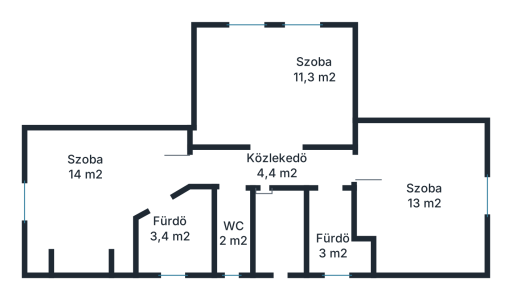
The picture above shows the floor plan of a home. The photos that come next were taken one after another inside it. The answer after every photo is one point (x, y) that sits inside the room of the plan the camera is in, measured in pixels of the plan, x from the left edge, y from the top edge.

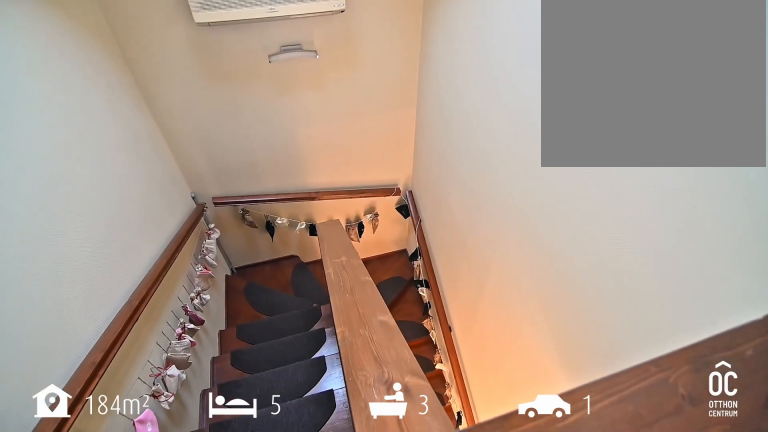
(278, 233)
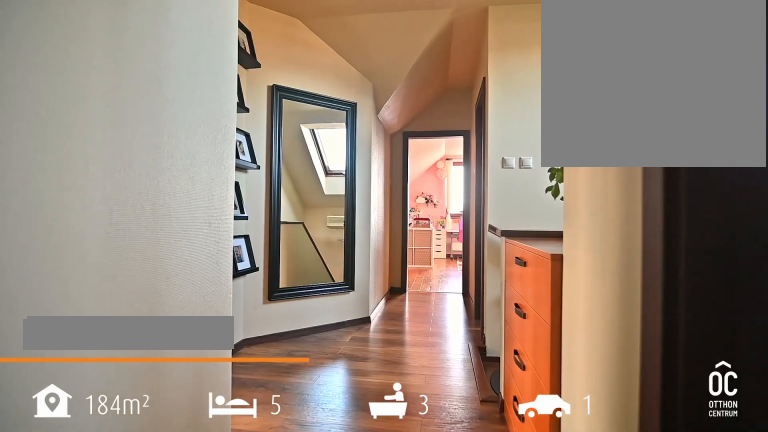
(274, 167)
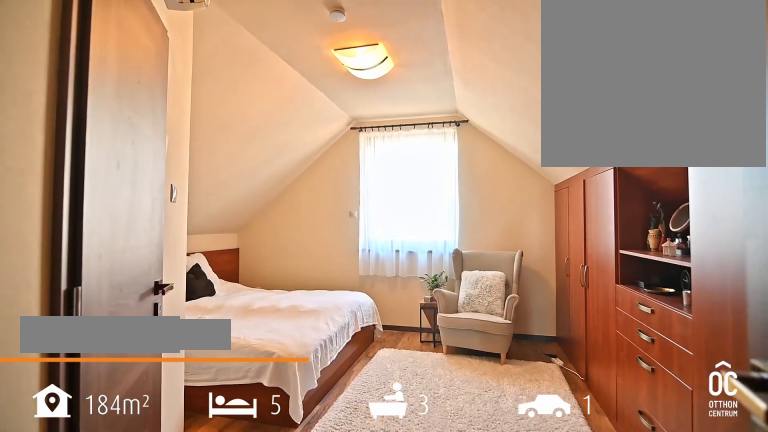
(86, 197)
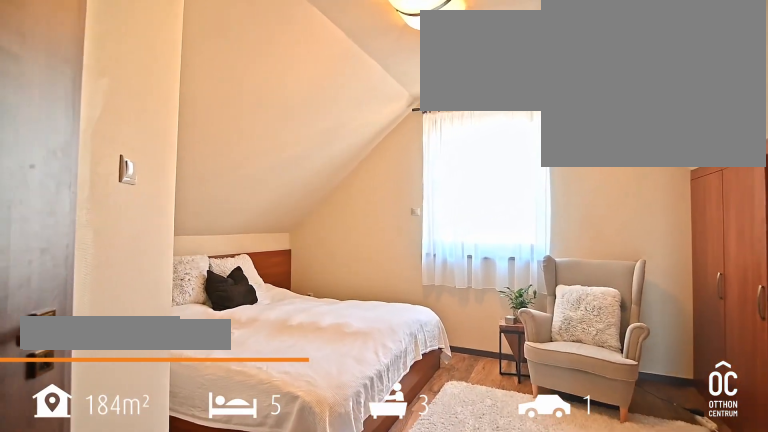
(86, 197)
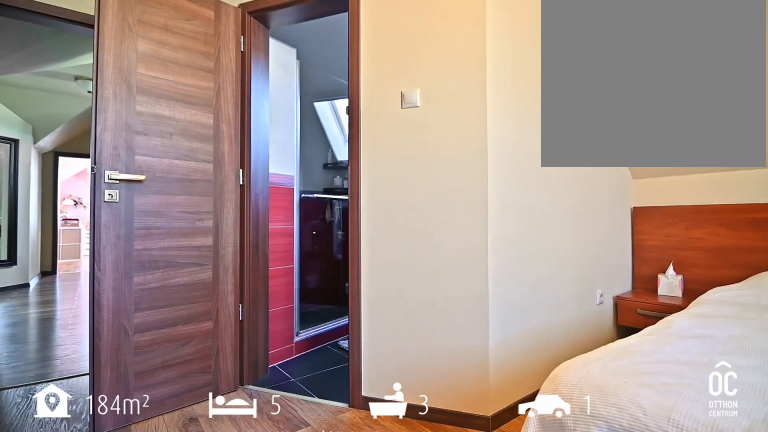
(86, 197)
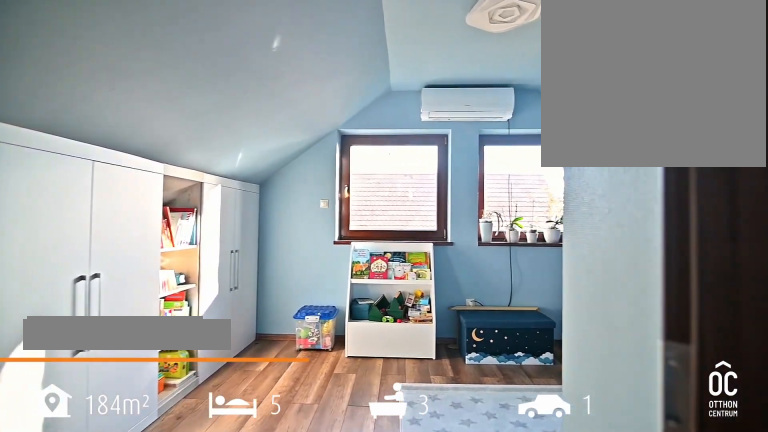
(275, 84)
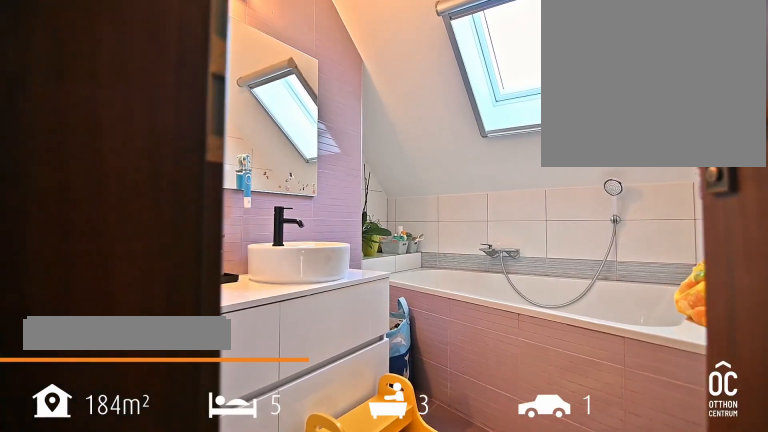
(332, 236)
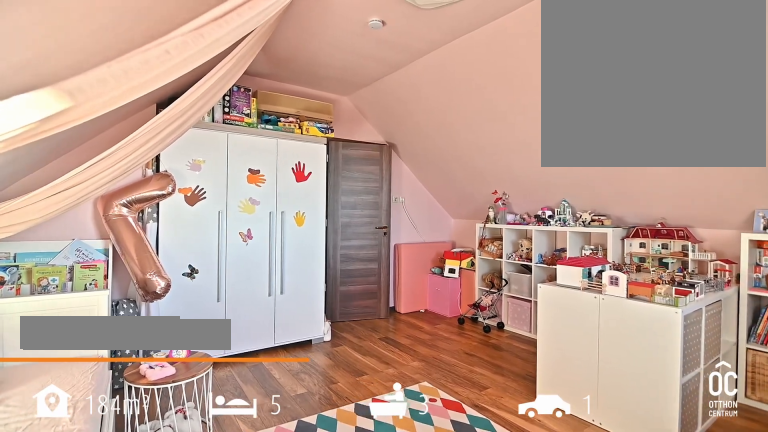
(425, 197)
